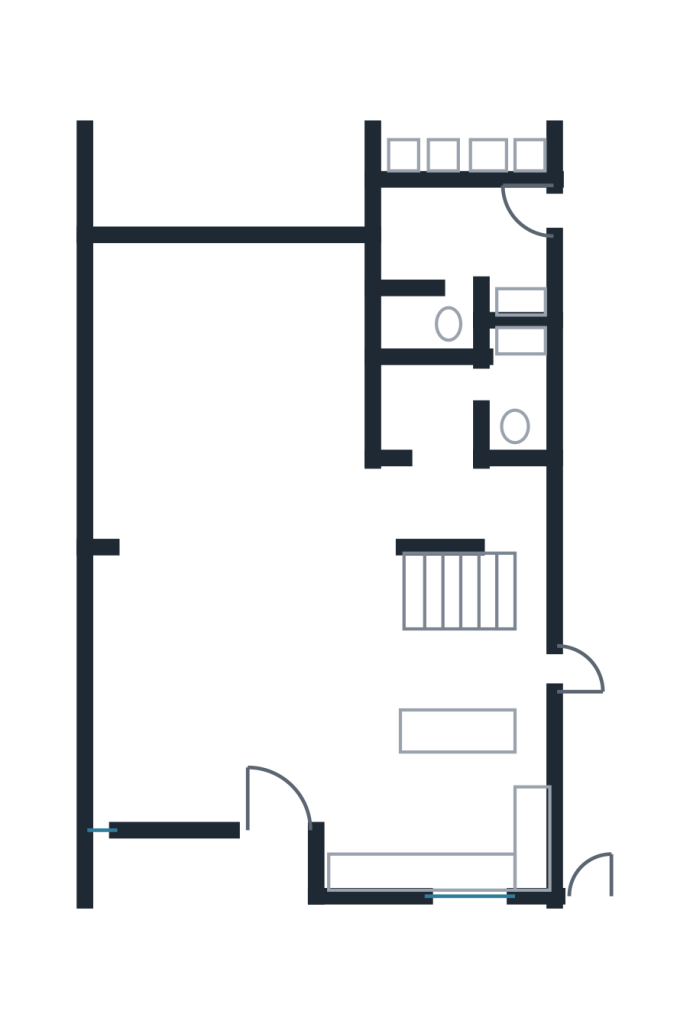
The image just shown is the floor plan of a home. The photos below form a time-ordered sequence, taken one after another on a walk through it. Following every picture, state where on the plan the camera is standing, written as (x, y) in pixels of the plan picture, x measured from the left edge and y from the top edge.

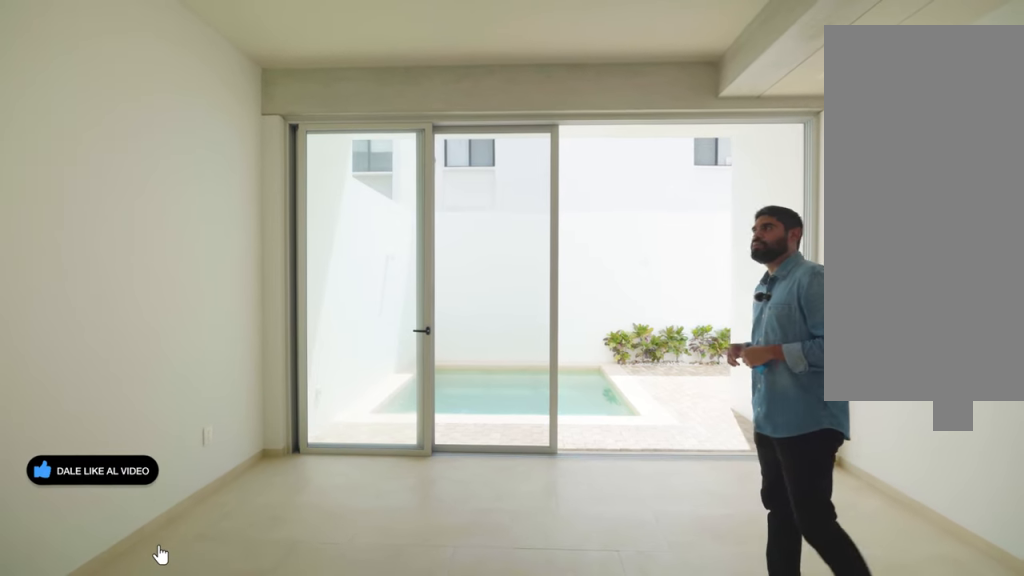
(224, 430)
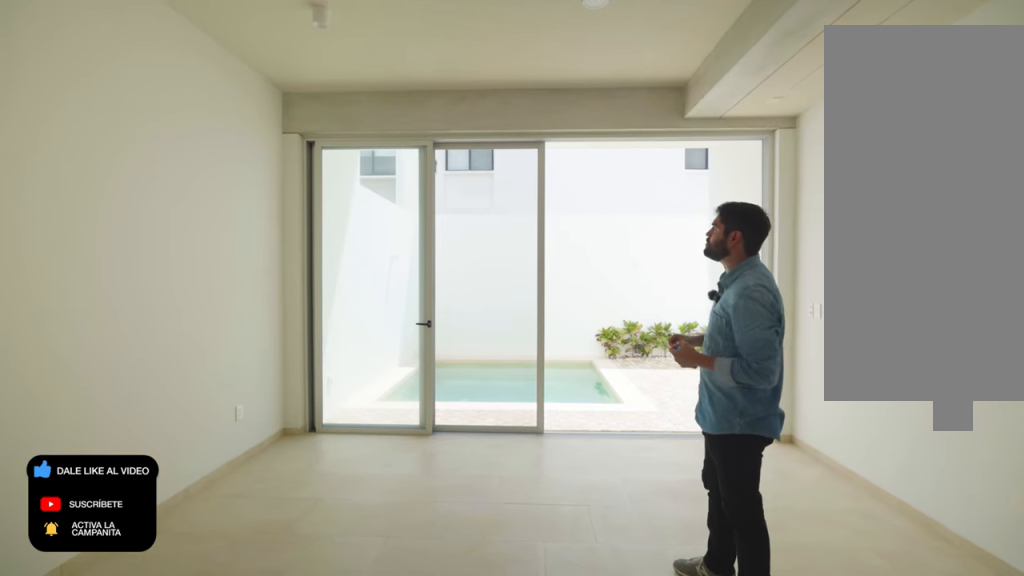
(224, 425)
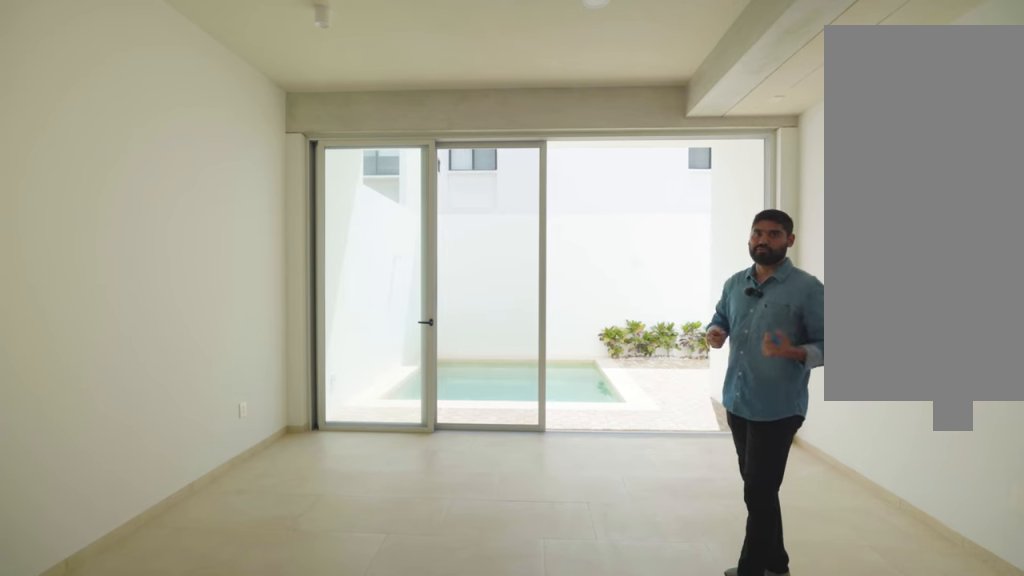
(225, 424)
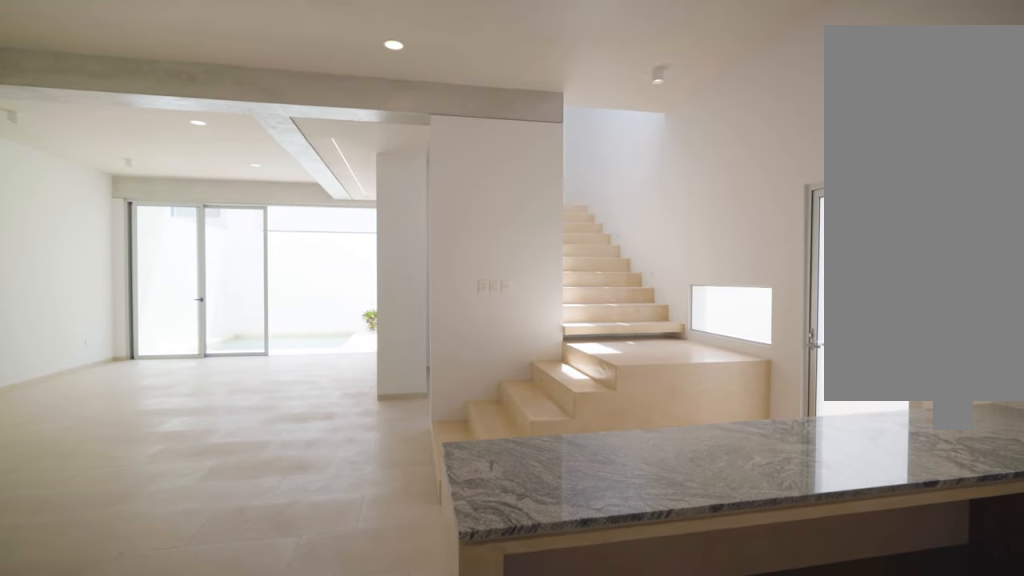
(389, 743)
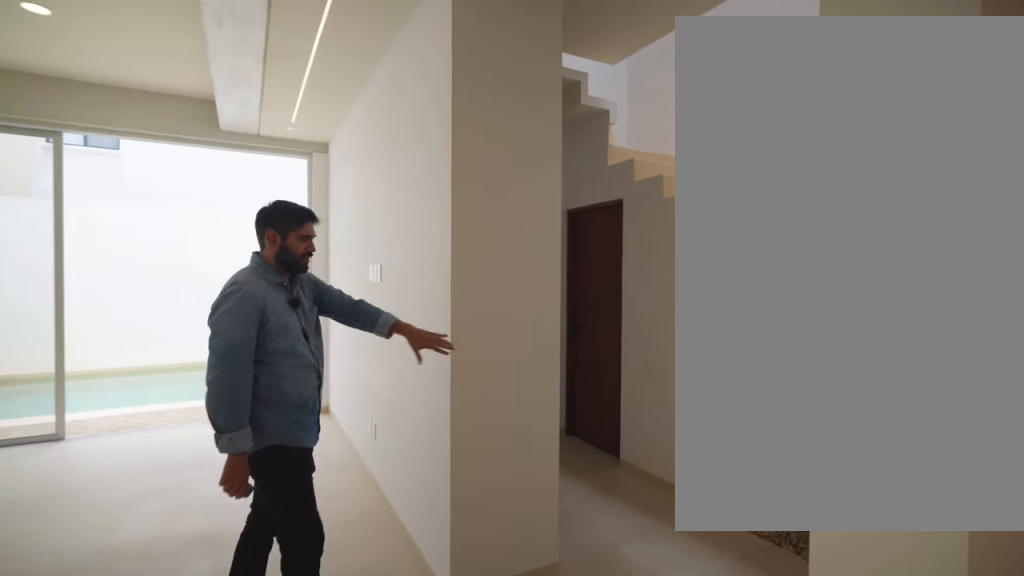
(326, 612)
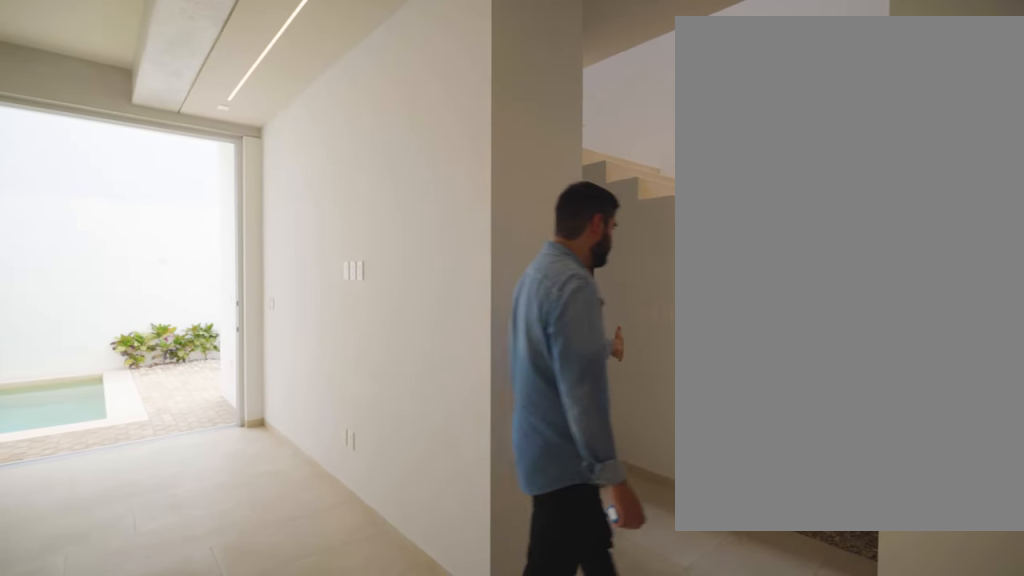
(332, 572)
